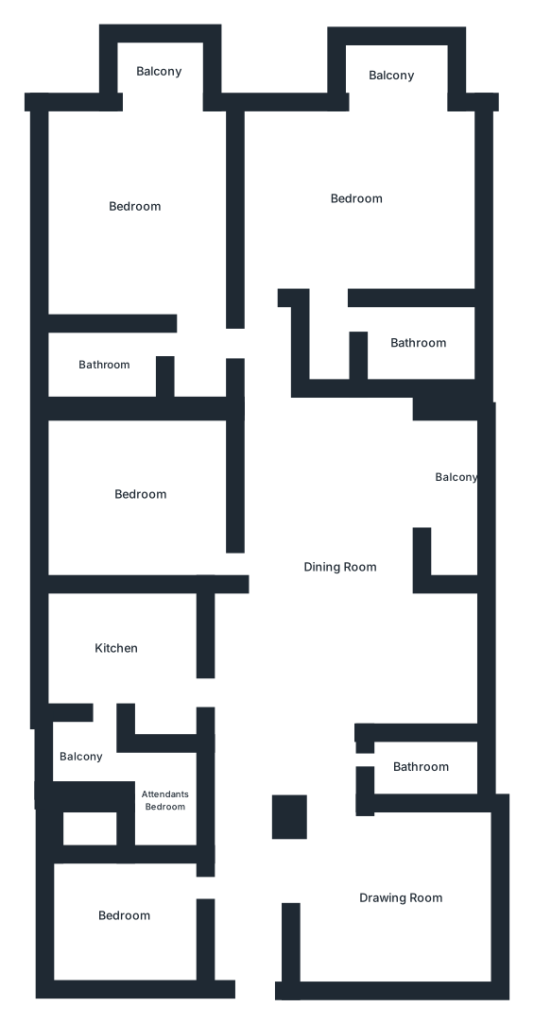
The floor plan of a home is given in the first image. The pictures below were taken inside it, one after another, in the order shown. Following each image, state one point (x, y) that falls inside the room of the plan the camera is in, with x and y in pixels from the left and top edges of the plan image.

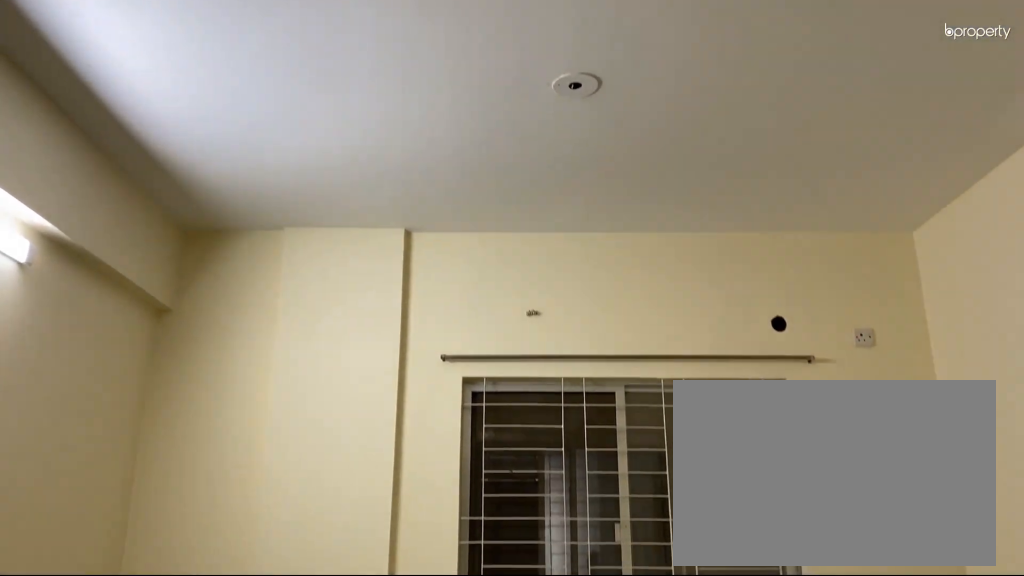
(397, 895)
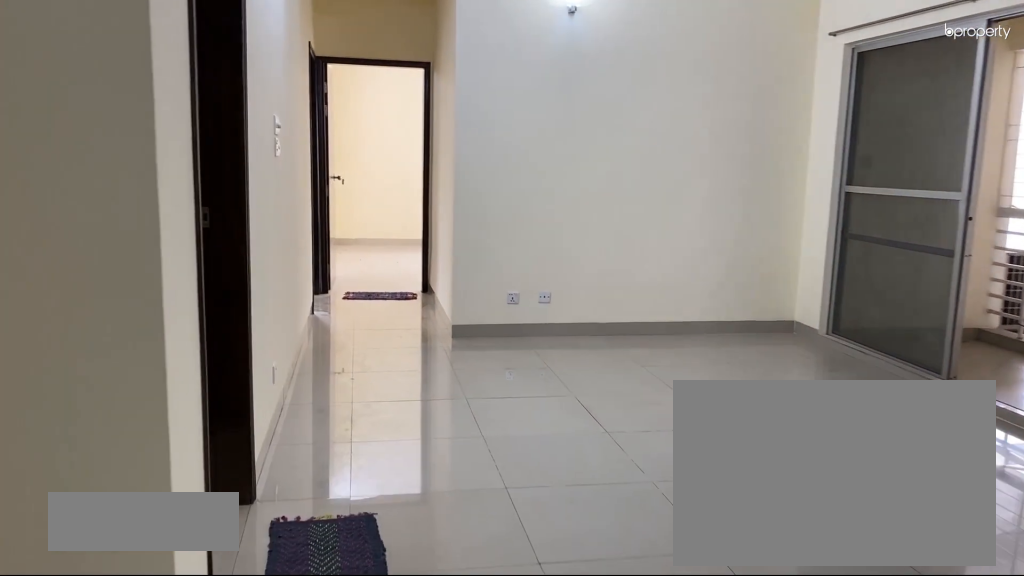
(338, 568)
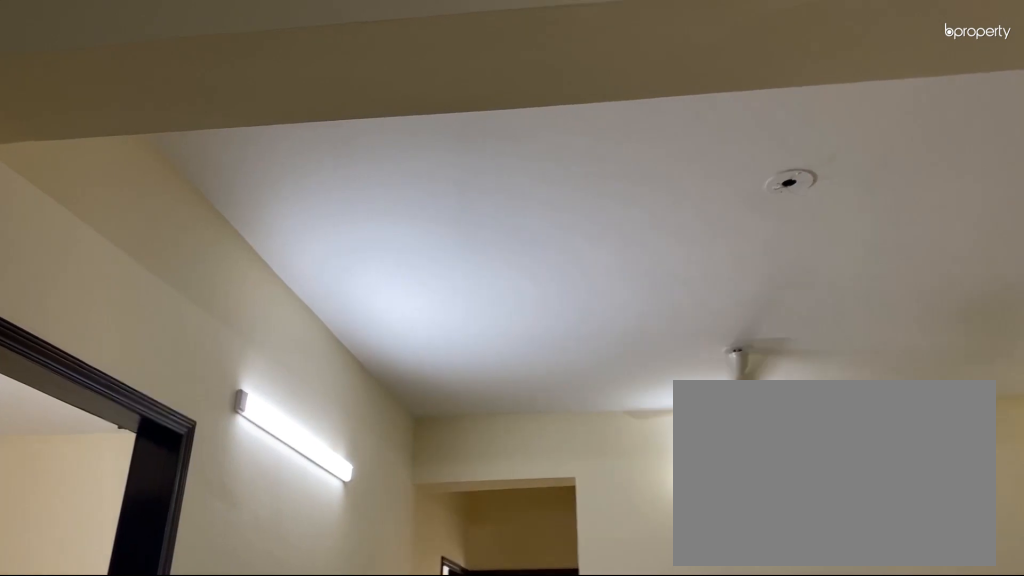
(338, 568)
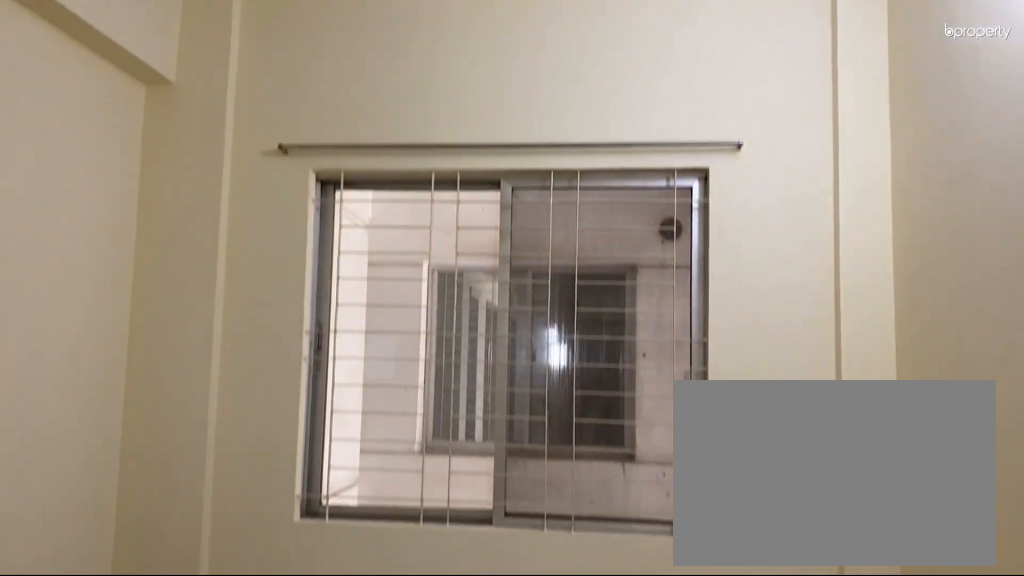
(123, 914)
